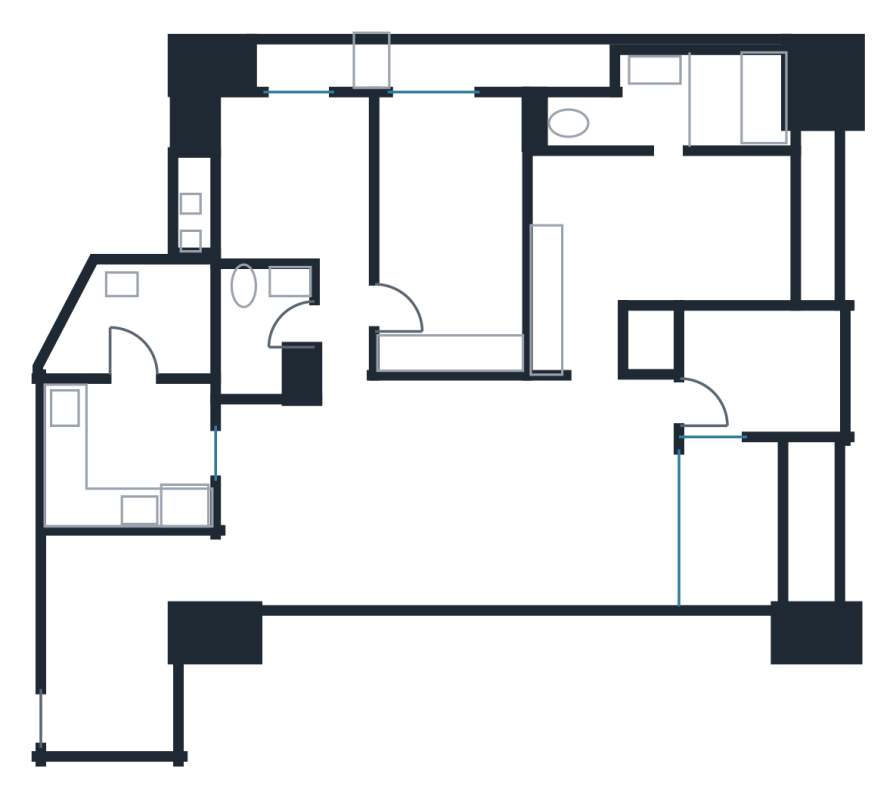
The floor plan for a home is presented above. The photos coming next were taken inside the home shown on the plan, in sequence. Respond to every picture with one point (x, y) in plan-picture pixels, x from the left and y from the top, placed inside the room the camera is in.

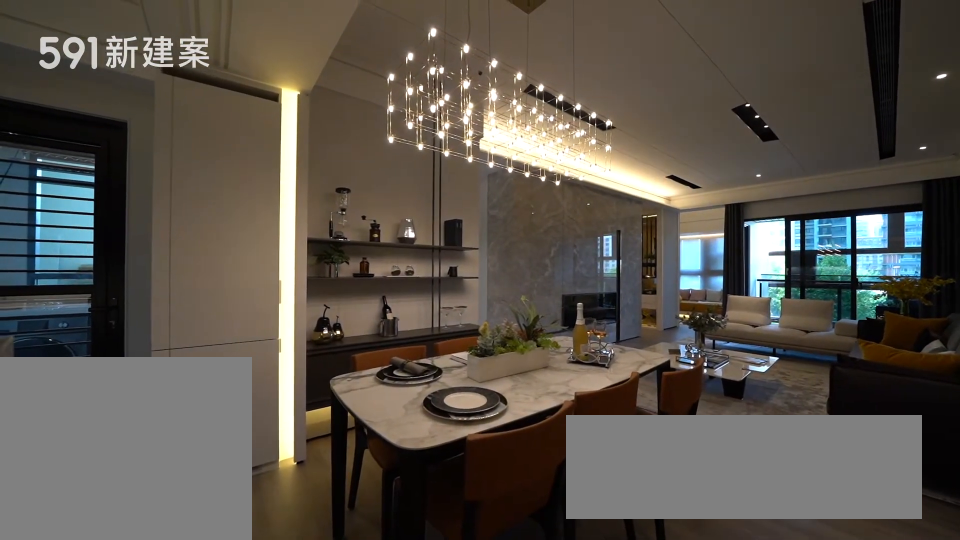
(315, 501)
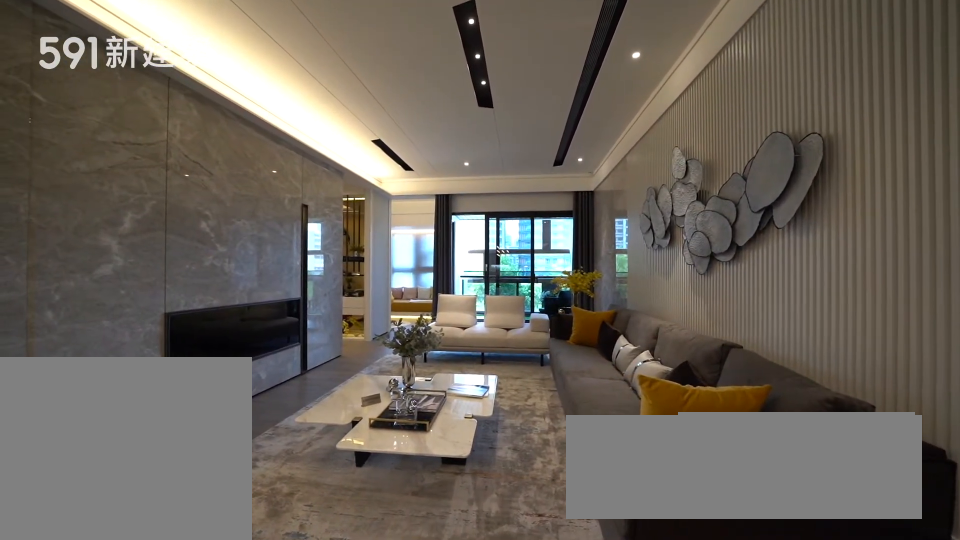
(534, 493)
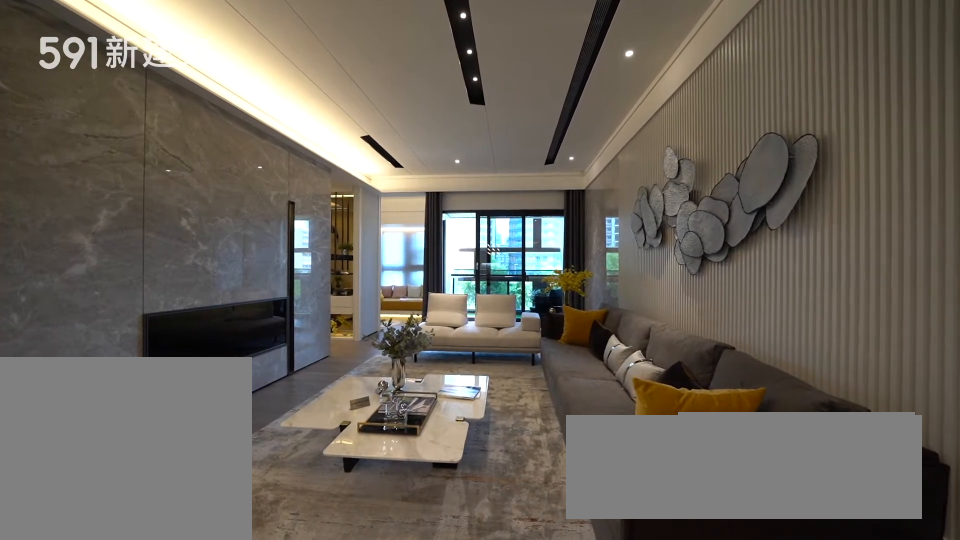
(534, 493)
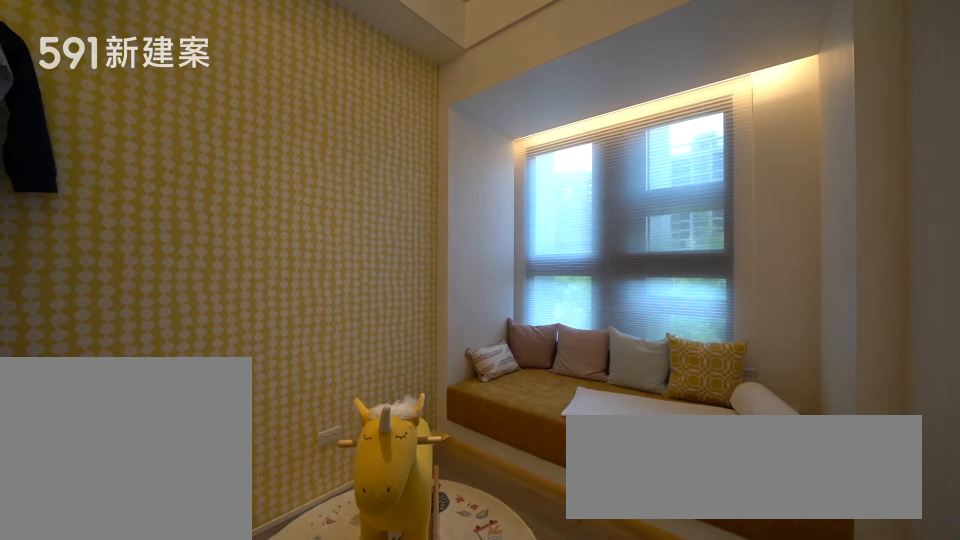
(757, 366)
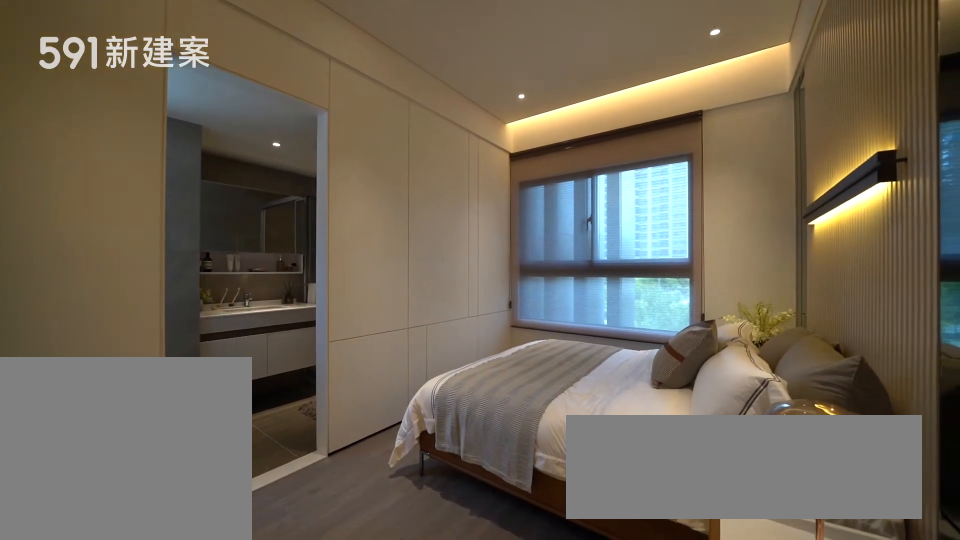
(655, 240)
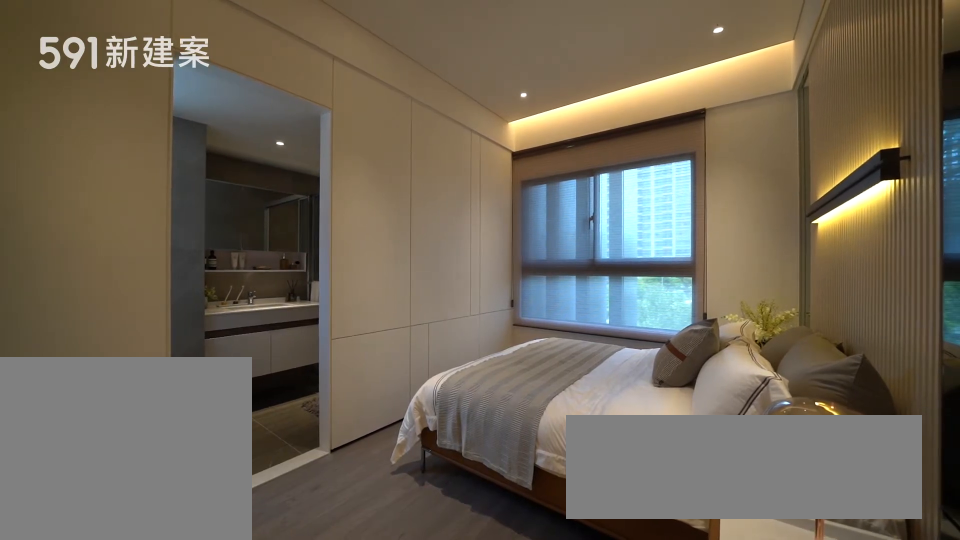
(655, 240)
